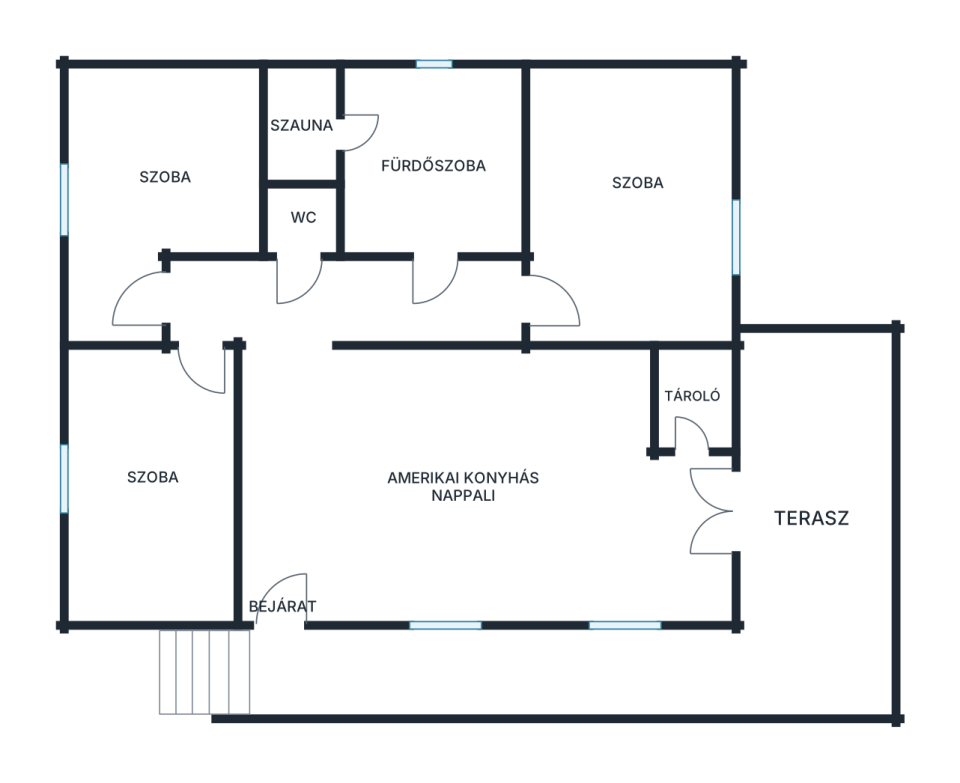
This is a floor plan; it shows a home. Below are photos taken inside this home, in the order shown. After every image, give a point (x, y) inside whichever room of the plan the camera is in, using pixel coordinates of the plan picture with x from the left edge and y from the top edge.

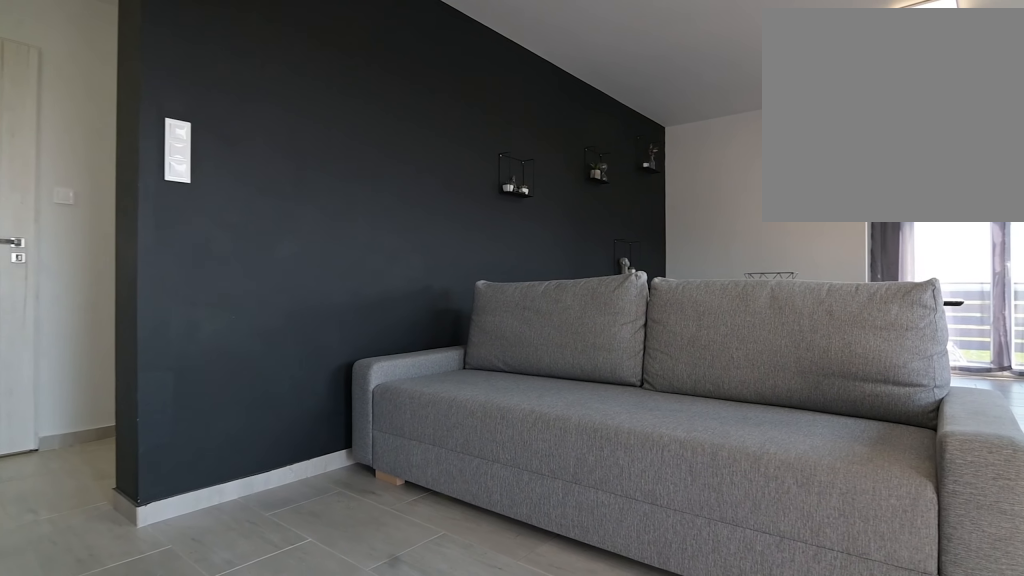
(359, 476)
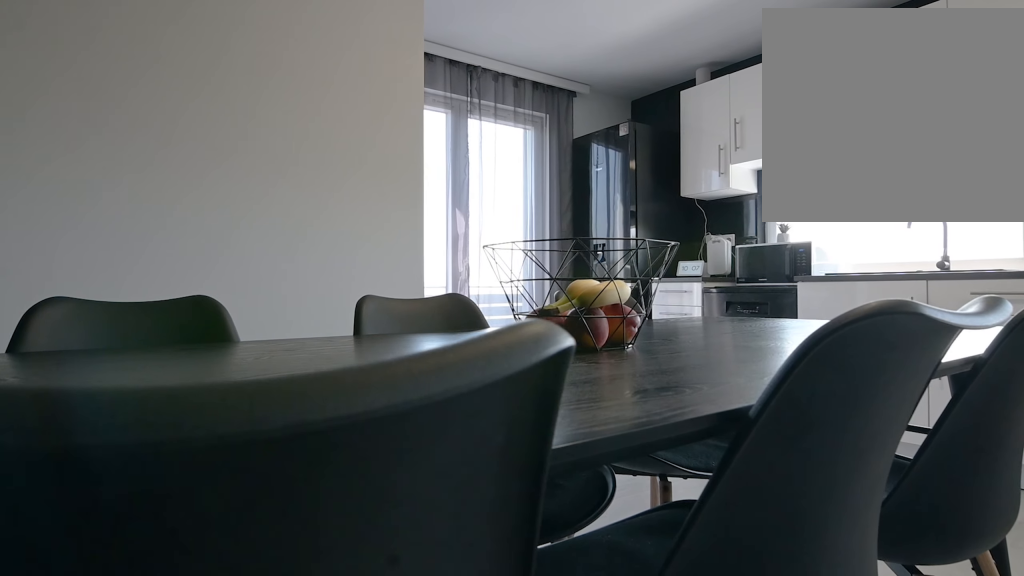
(359, 476)
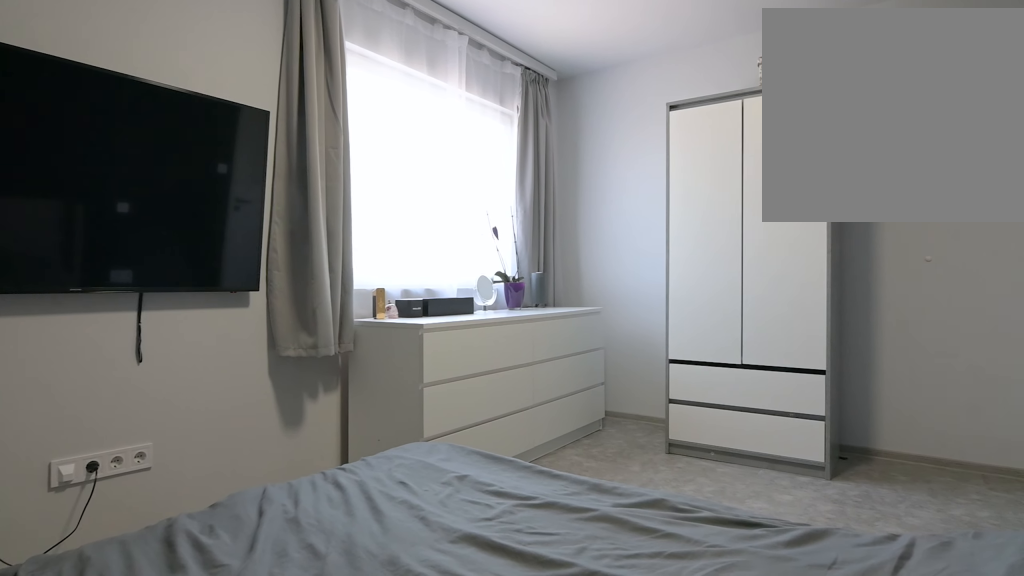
(623, 223)
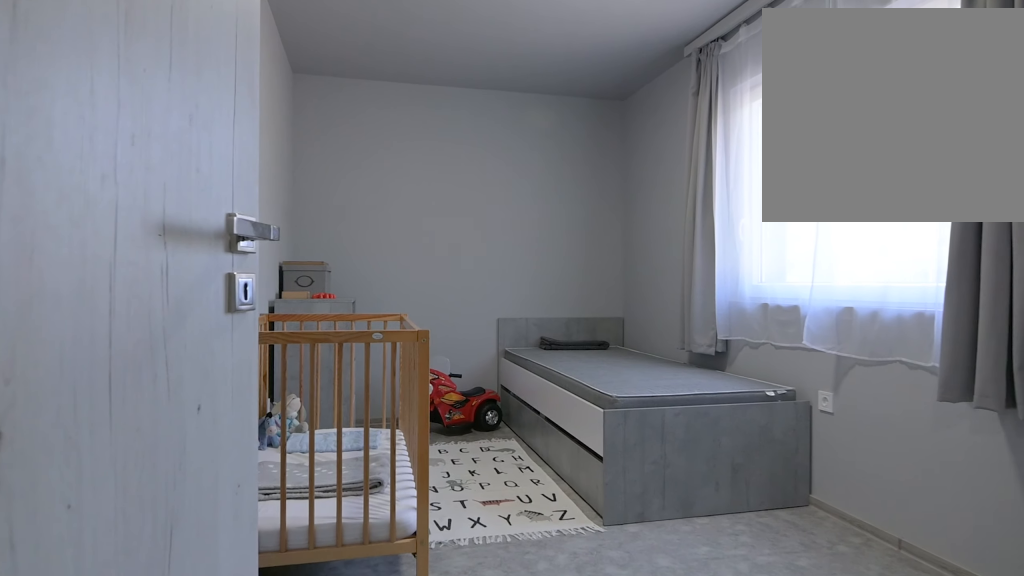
(158, 484)
